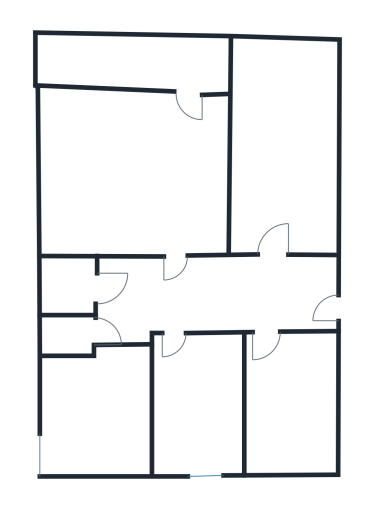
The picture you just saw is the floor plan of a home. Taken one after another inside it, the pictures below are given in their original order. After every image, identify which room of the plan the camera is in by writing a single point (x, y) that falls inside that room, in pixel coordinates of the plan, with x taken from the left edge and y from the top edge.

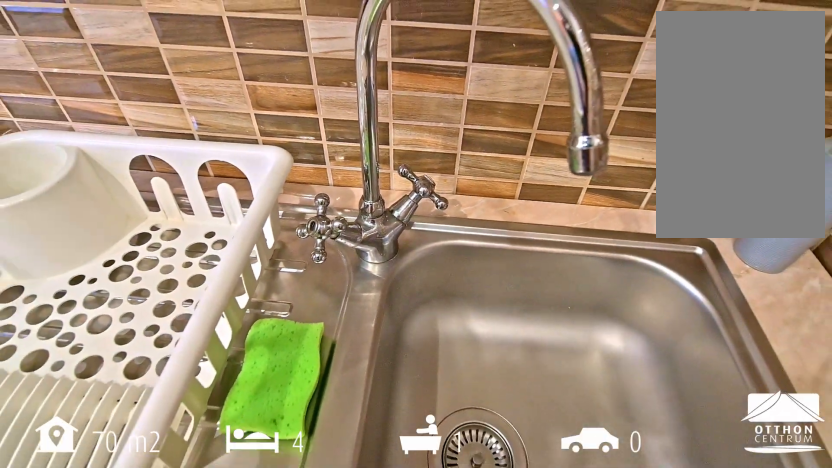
(96, 416)
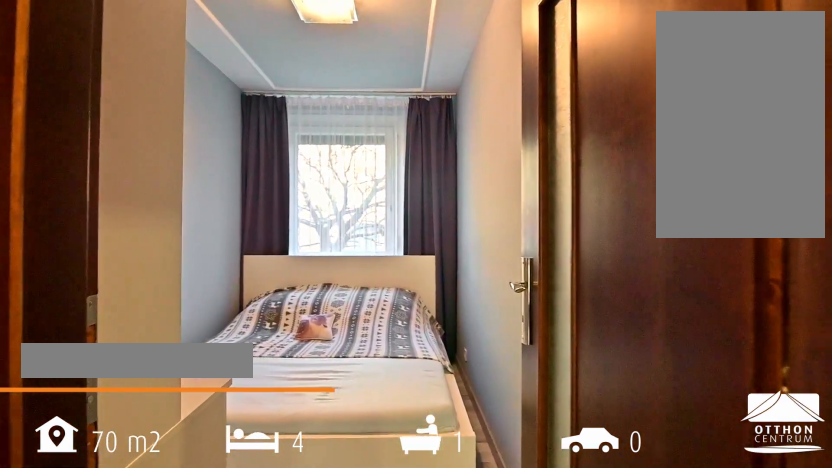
(199, 409)
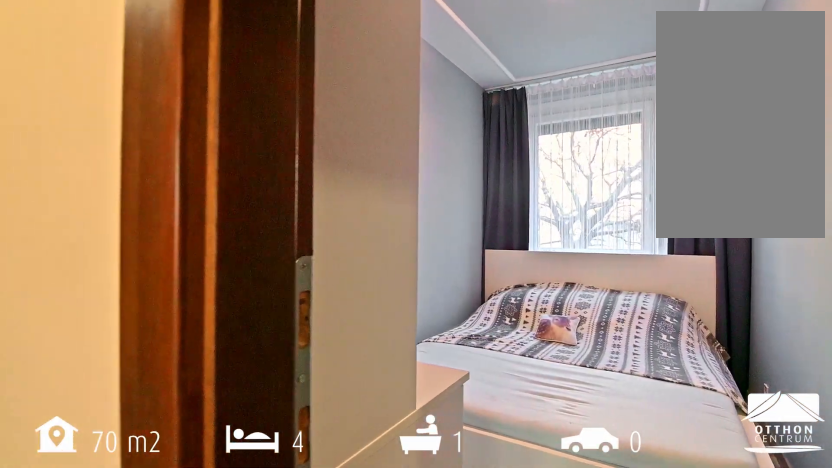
(199, 409)
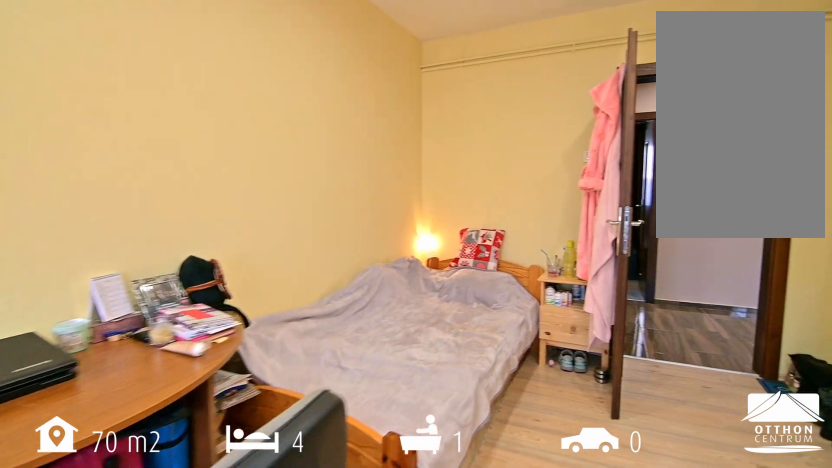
(284, 152)
